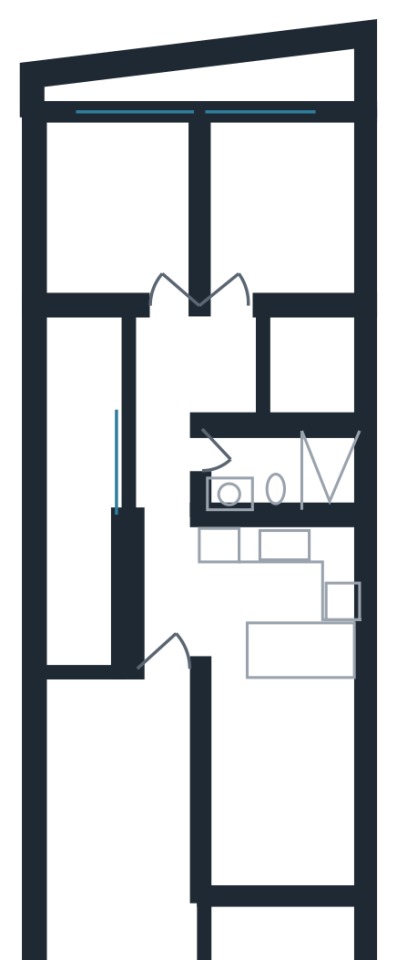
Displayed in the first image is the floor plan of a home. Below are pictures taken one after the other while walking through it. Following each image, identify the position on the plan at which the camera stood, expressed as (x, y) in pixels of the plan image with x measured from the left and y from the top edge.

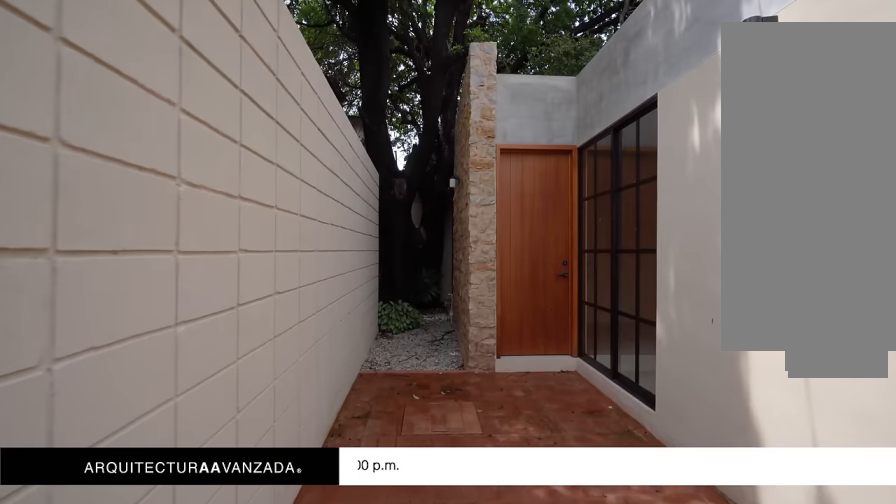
(102, 925)
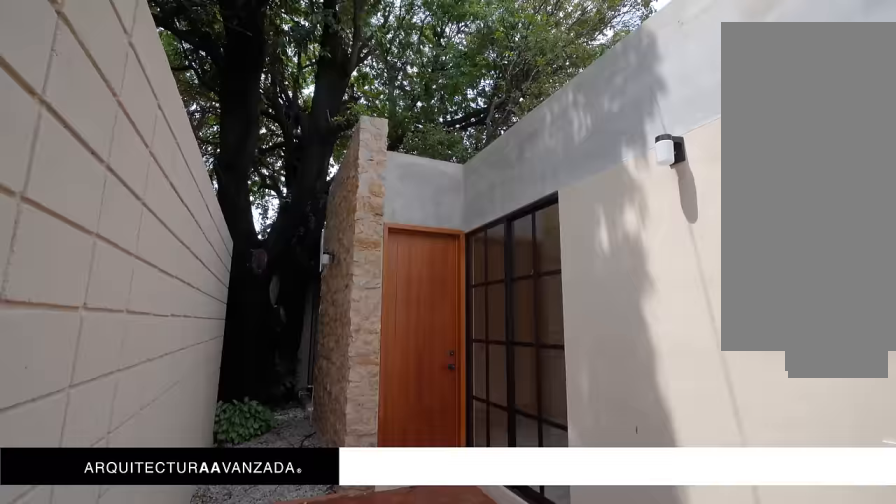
(104, 840)
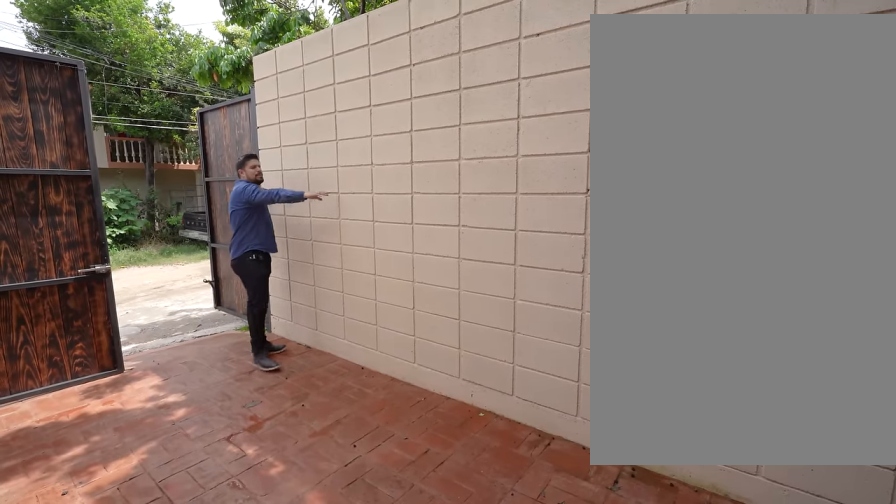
(119, 782)
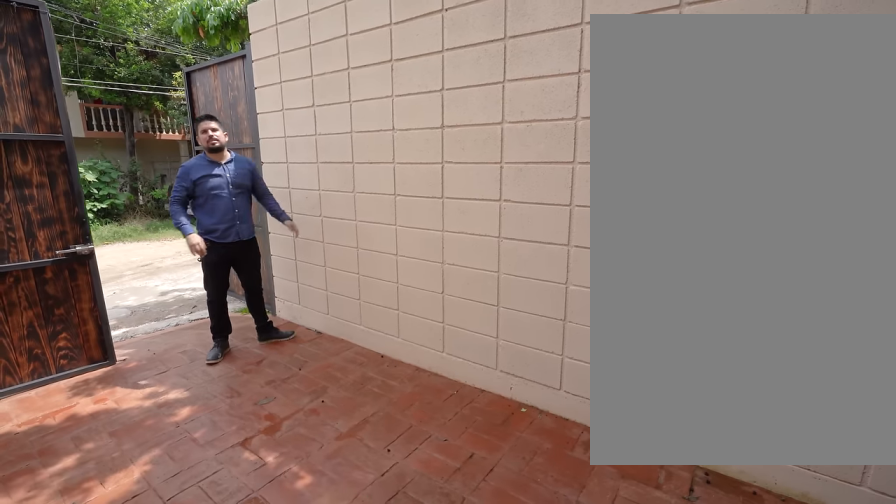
(119, 784)
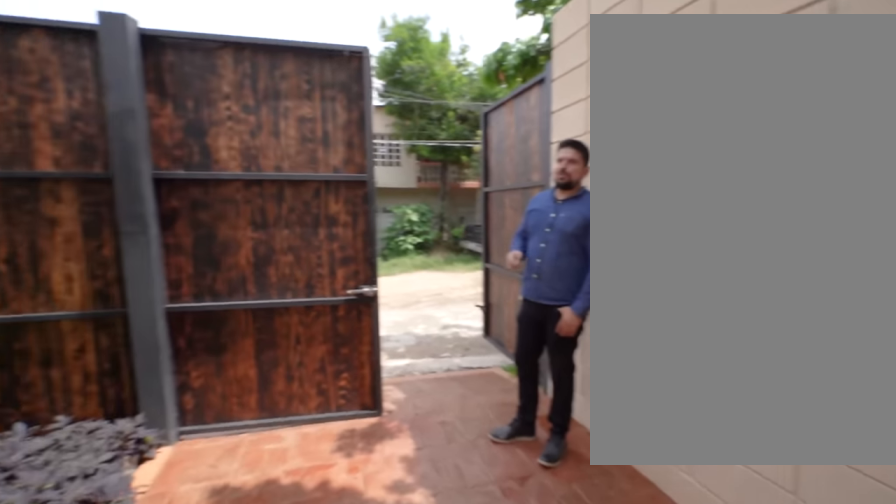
(122, 787)
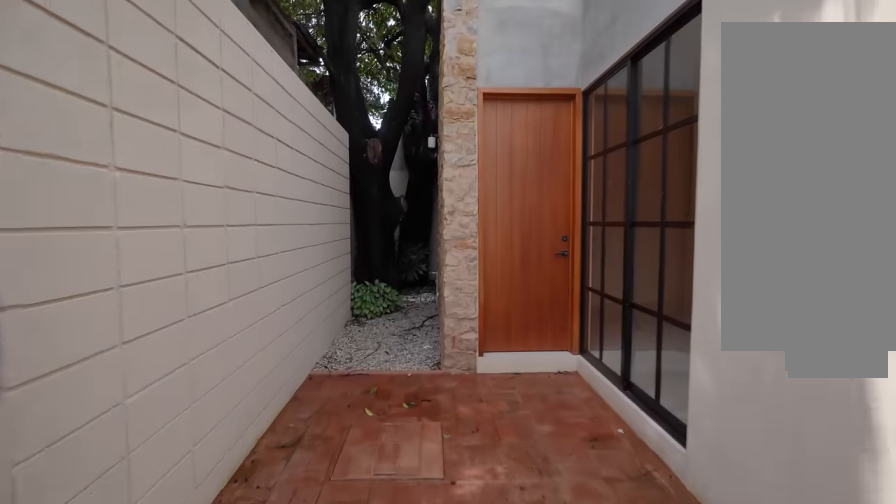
(107, 946)
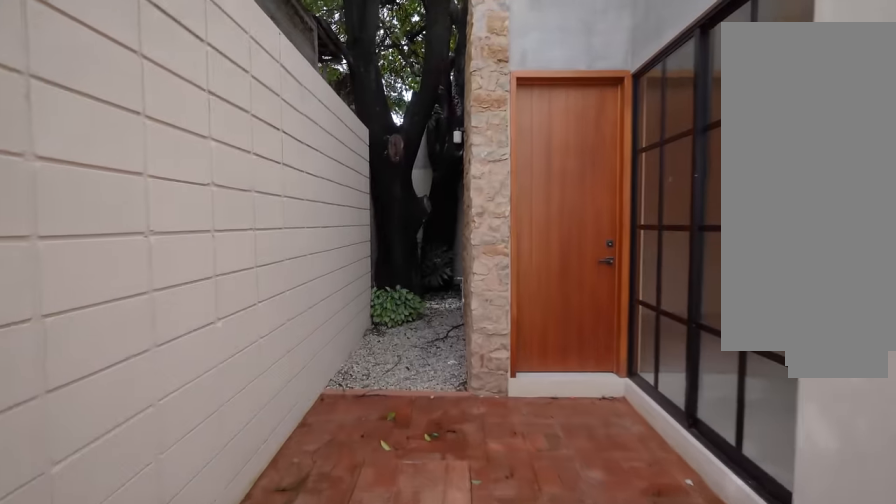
(107, 946)
